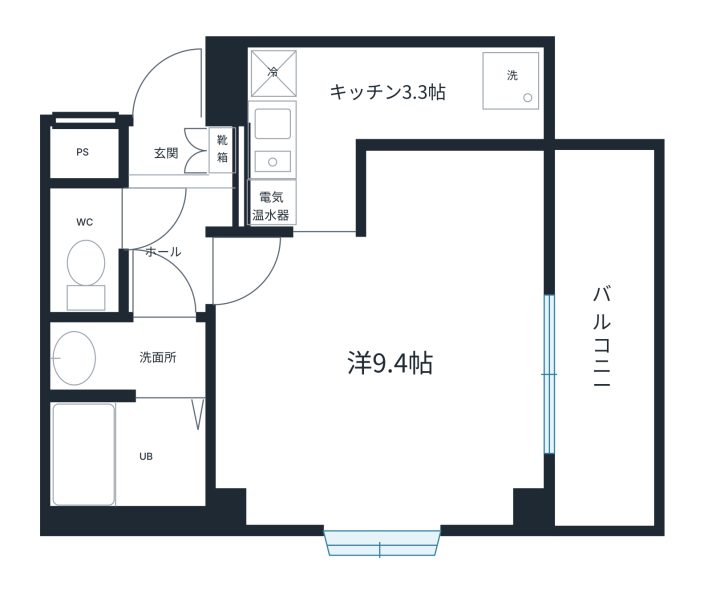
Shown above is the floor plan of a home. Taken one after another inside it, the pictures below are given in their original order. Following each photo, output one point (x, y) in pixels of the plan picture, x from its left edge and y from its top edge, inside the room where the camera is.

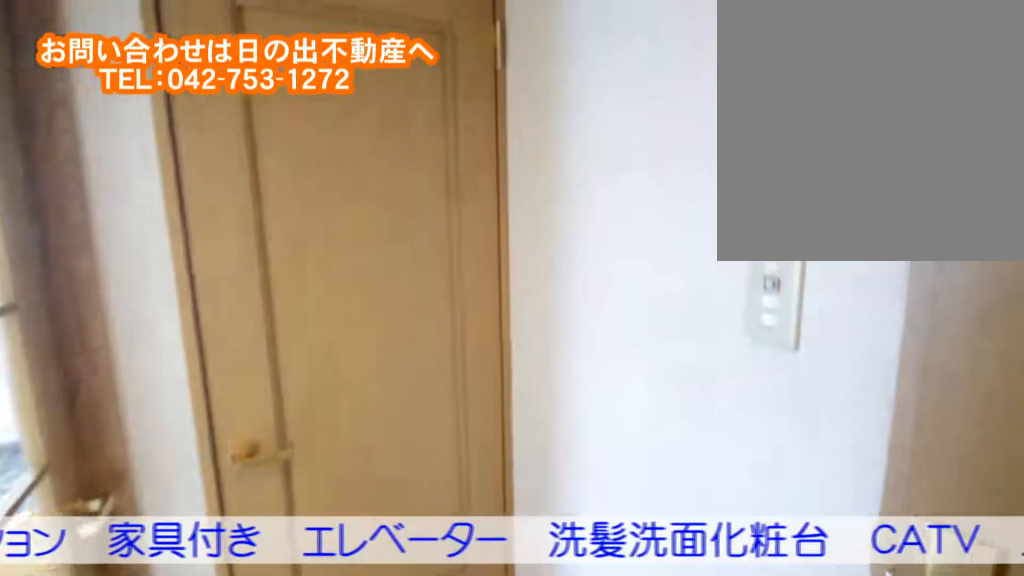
(175, 188)
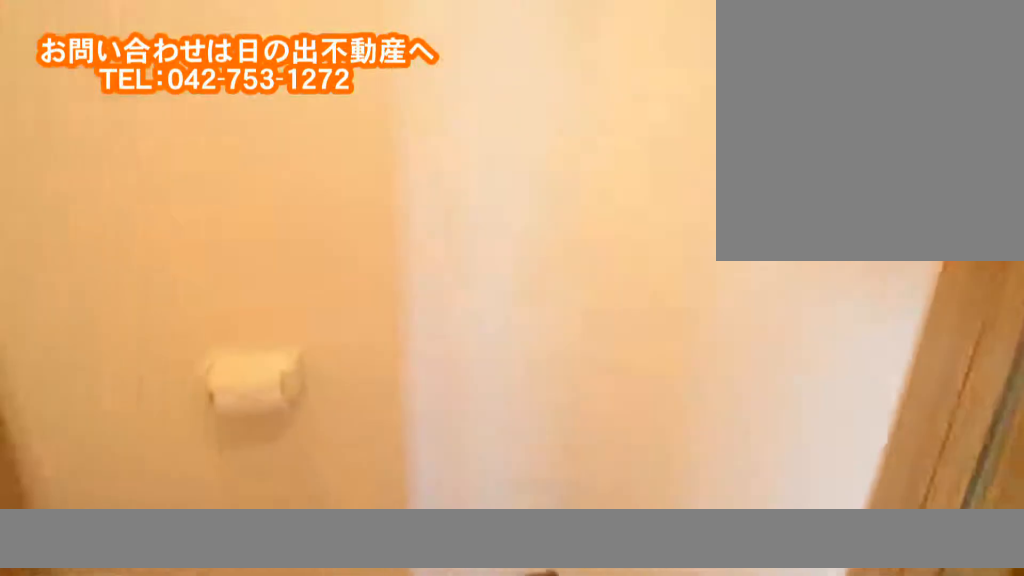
(86, 234)
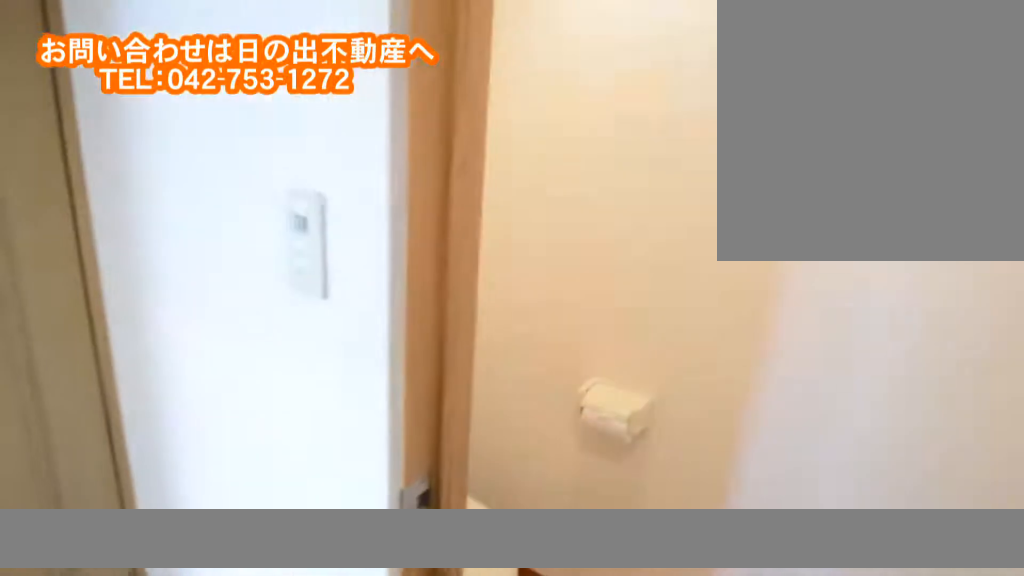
(86, 233)
